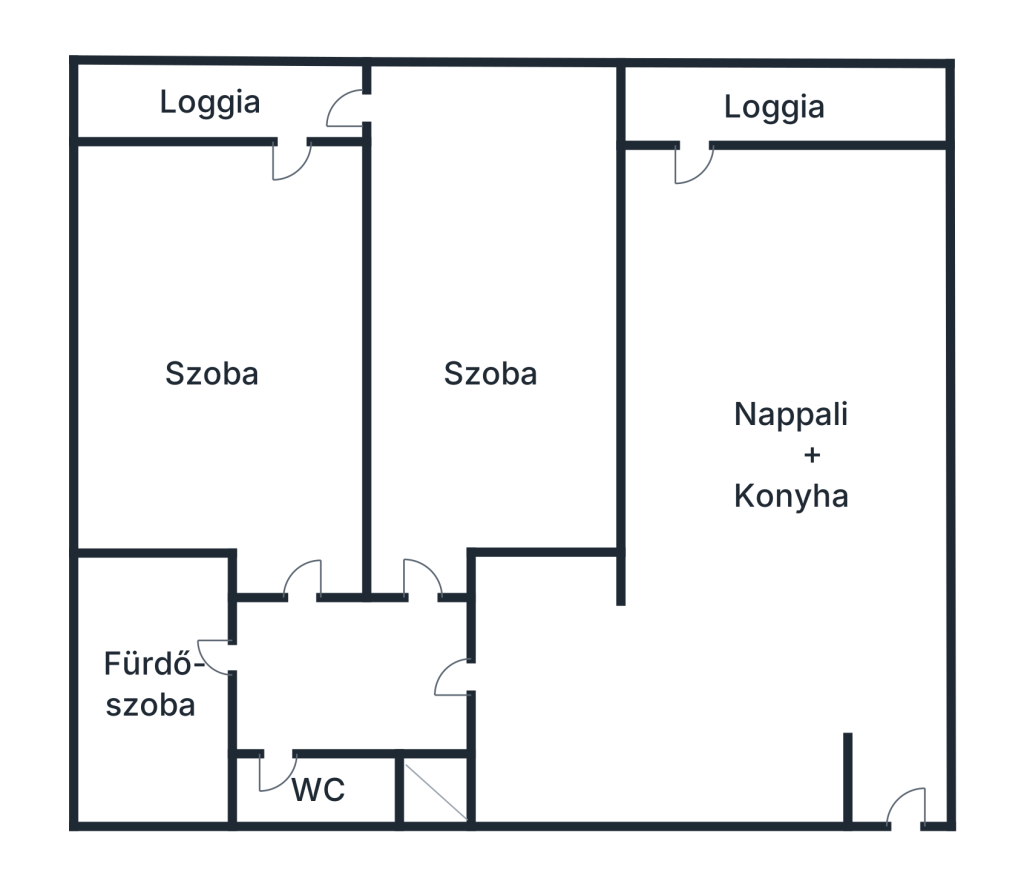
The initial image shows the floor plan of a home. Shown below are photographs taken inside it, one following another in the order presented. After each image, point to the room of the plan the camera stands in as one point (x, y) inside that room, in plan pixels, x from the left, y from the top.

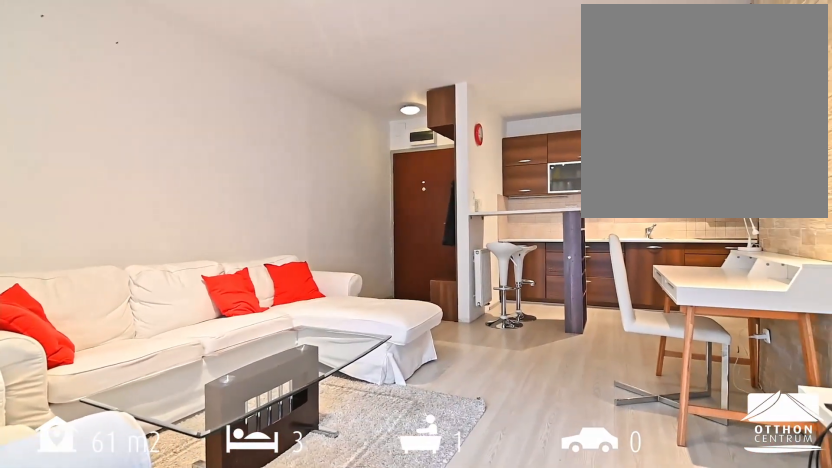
(760, 586)
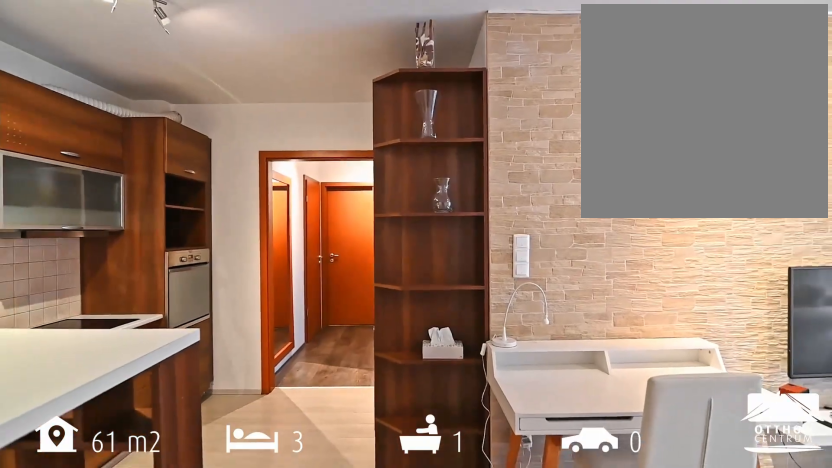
(759, 586)
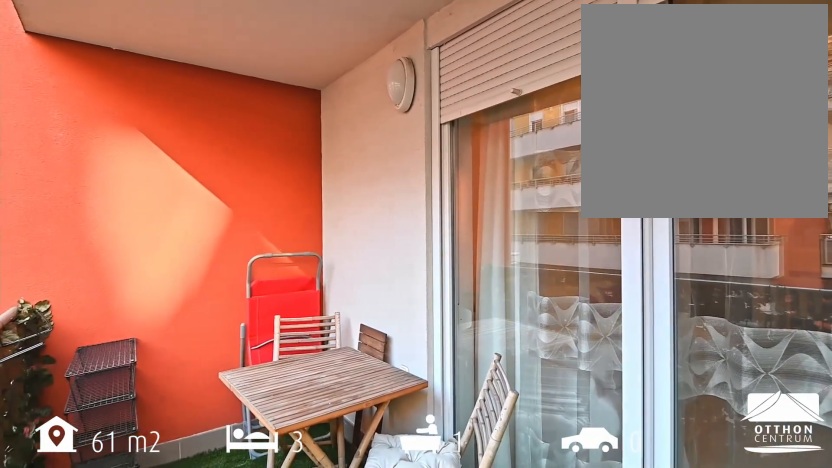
(781, 103)
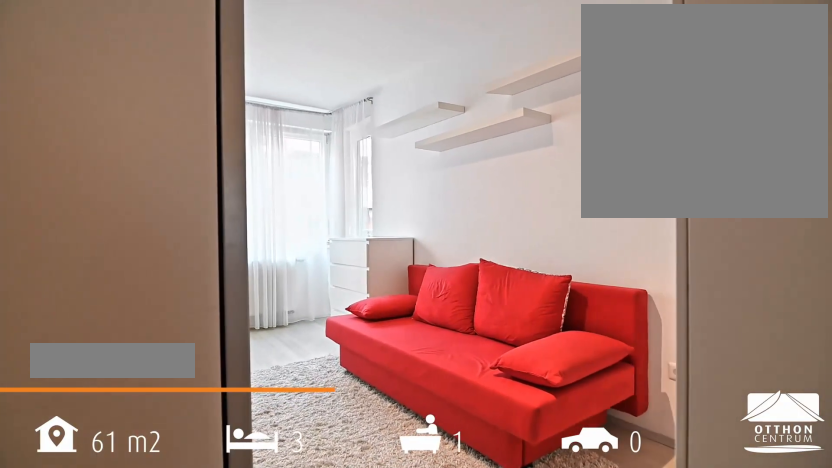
(499, 325)
